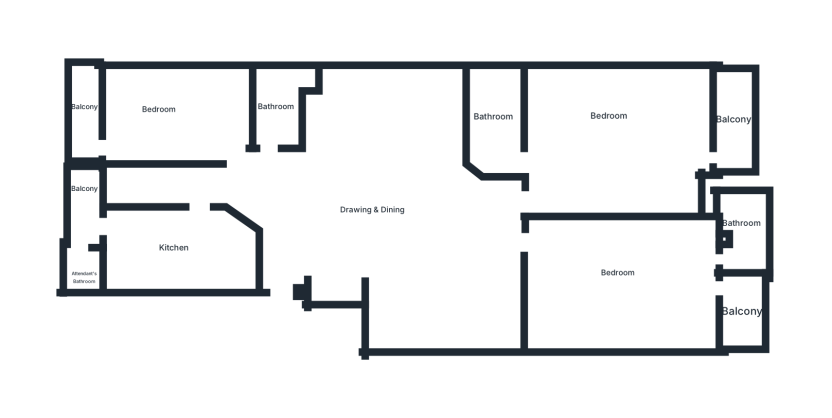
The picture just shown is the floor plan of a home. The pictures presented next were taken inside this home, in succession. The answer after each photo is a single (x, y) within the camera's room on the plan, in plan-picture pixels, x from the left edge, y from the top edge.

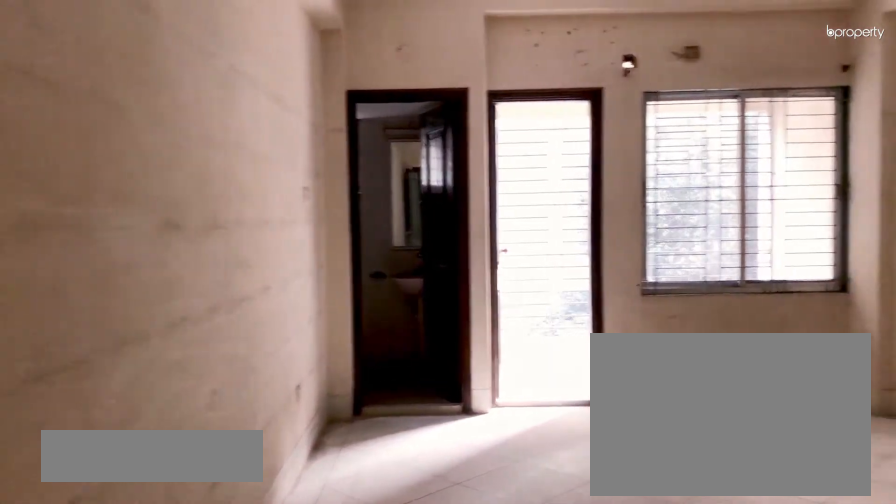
(606, 281)
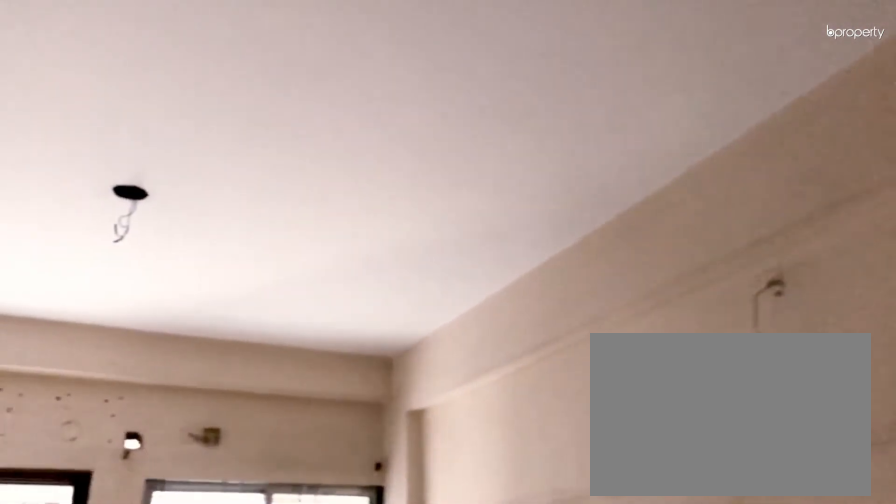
(606, 281)
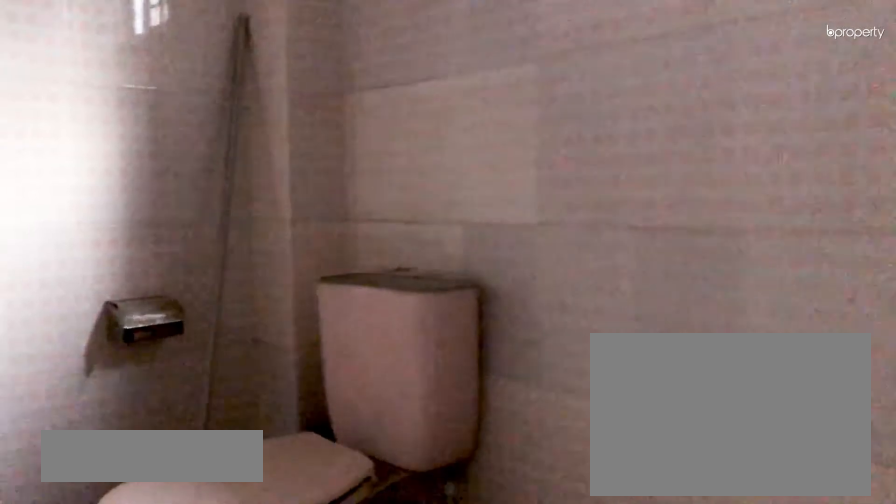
(745, 233)
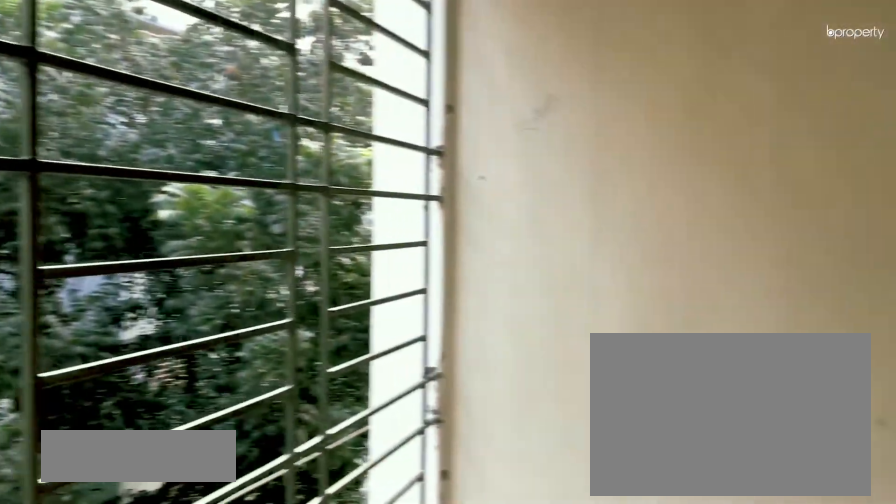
(744, 320)
